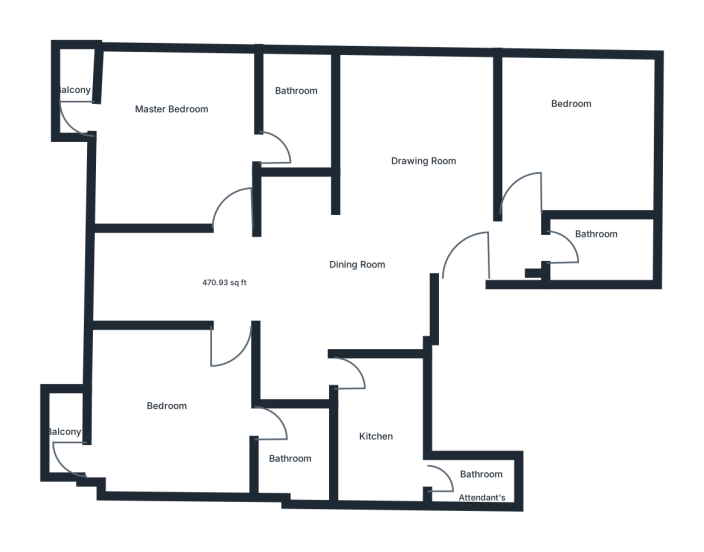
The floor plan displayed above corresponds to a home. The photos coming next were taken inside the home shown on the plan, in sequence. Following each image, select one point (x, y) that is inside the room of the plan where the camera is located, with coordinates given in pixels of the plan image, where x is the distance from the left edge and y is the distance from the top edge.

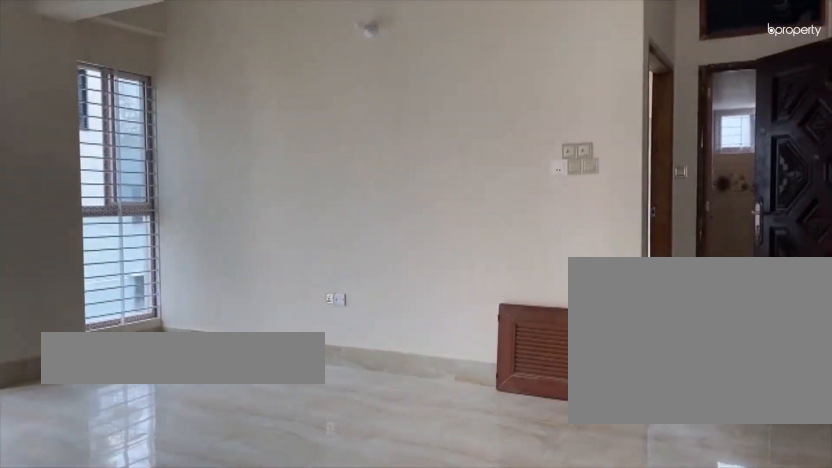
(397, 223)
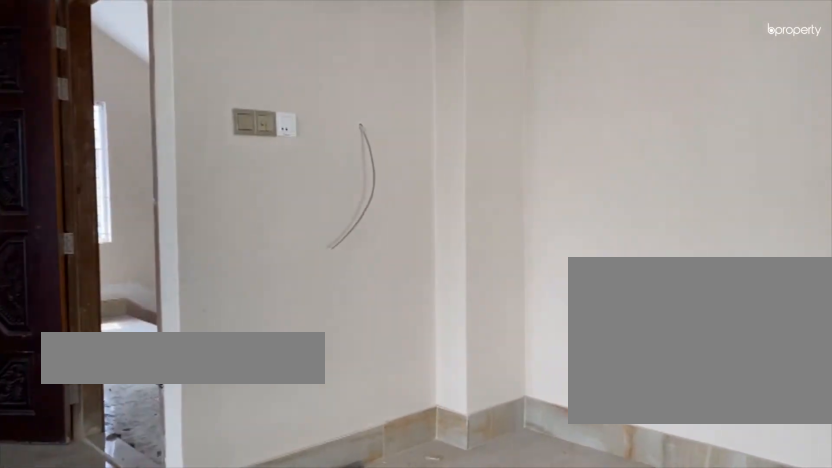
(397, 223)
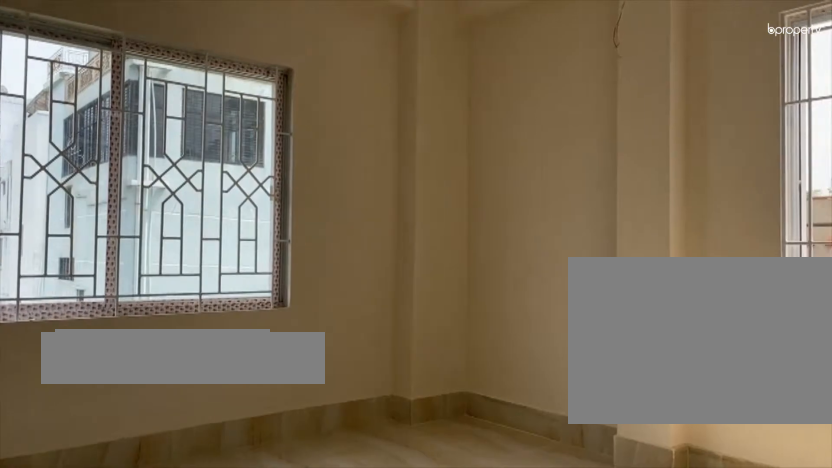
(587, 140)
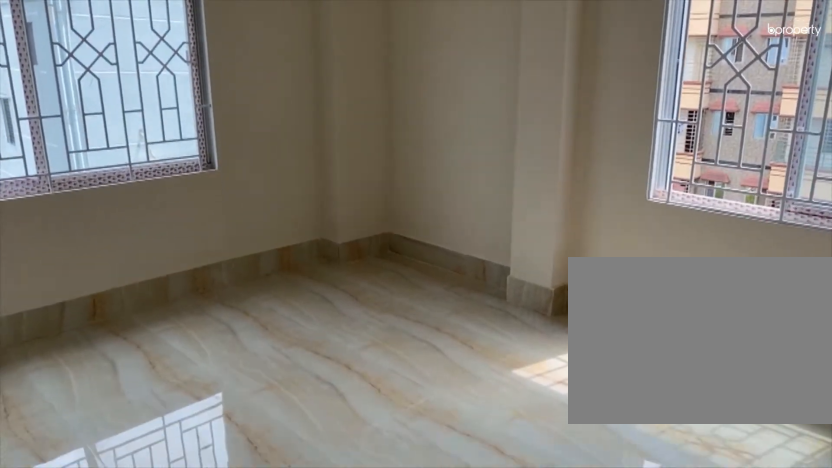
(587, 140)
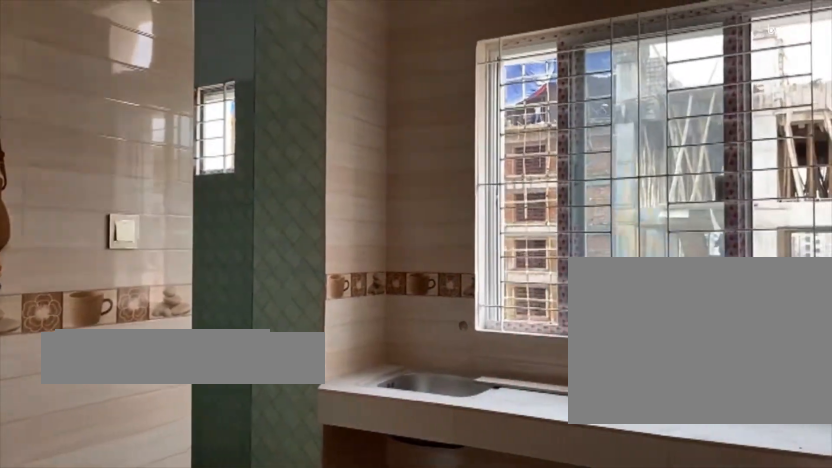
(378, 438)
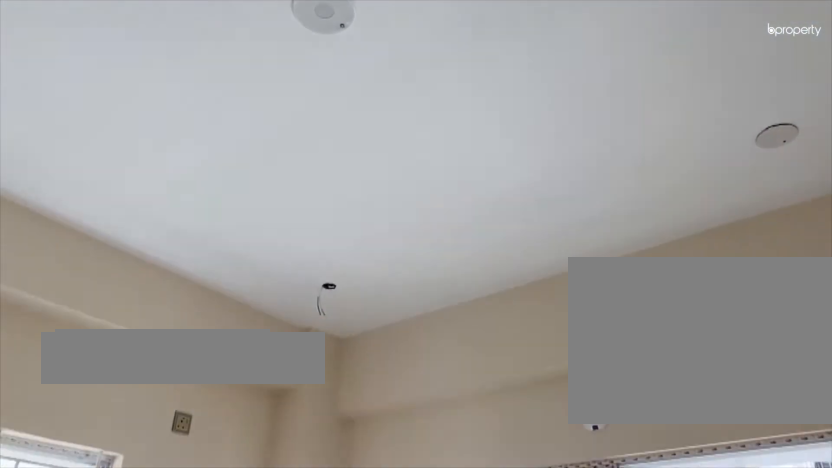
(175, 405)
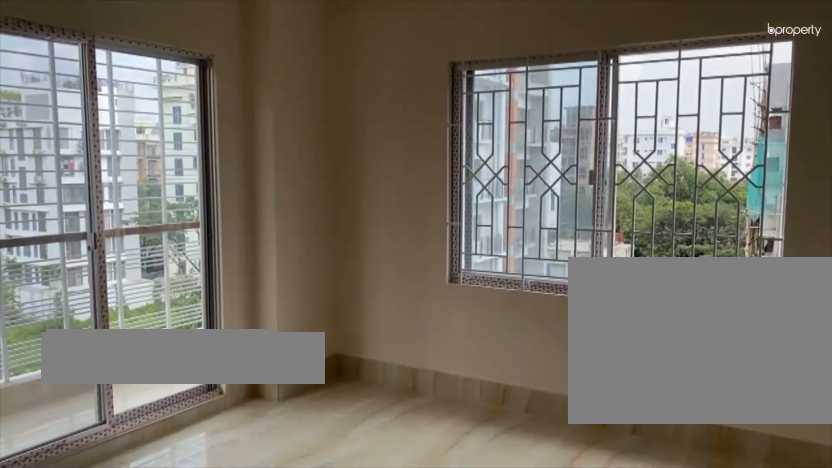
(174, 140)
